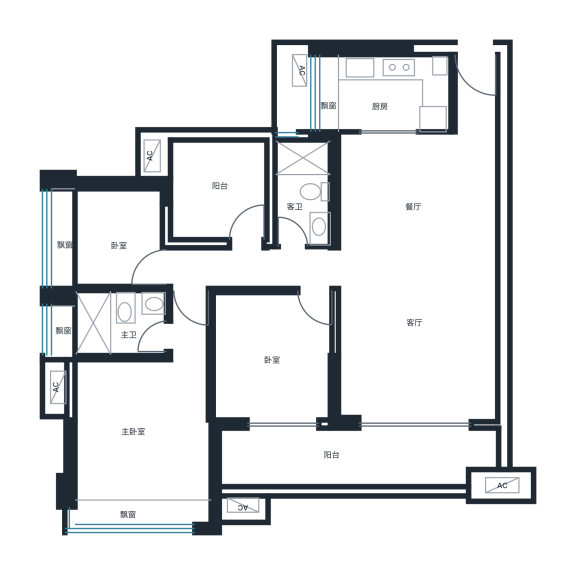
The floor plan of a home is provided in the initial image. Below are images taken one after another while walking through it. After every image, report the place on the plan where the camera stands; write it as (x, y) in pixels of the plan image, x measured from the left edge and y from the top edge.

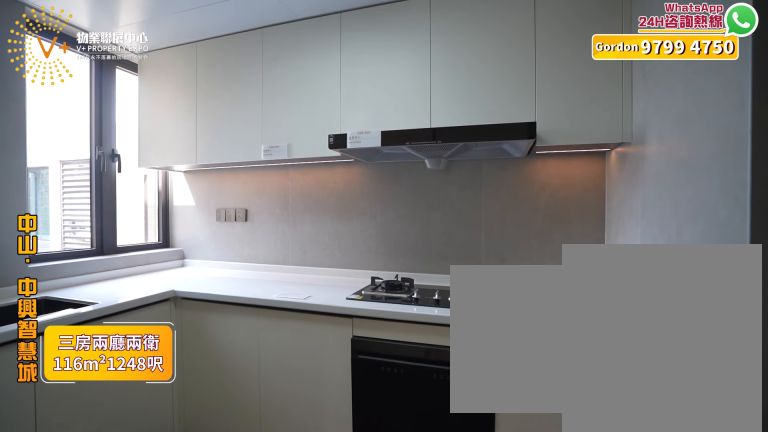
(390, 93)
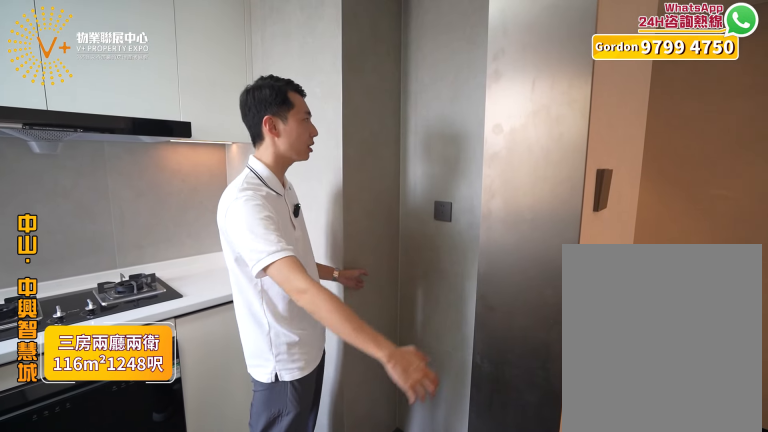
(390, 96)
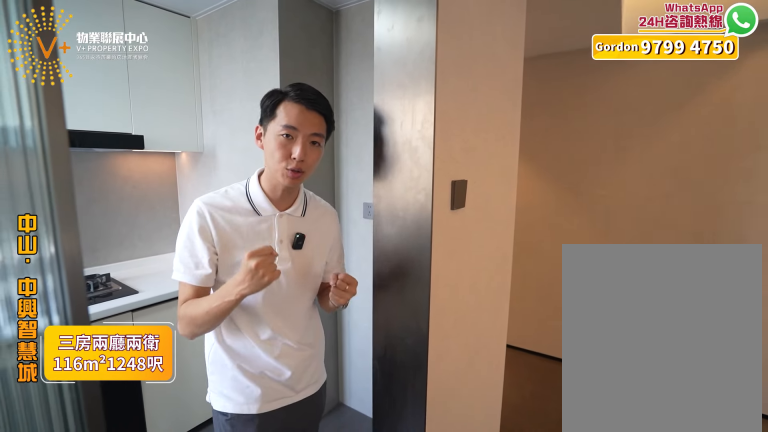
(387, 94)
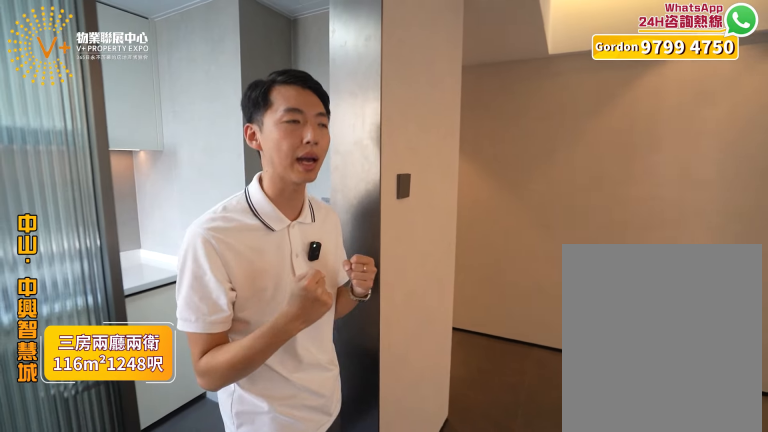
(388, 94)
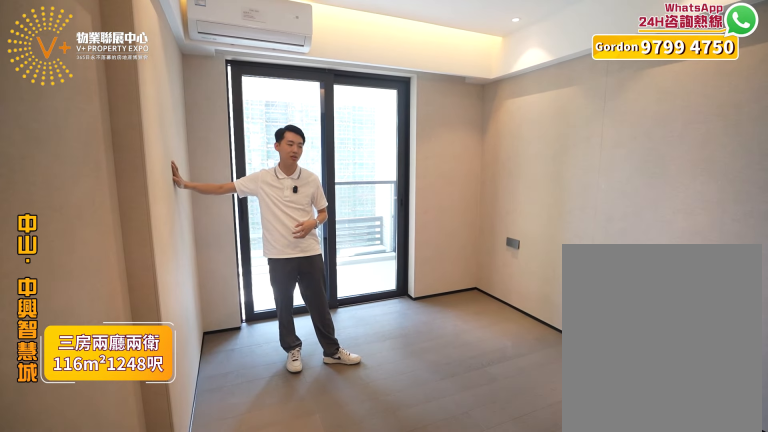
(272, 346)
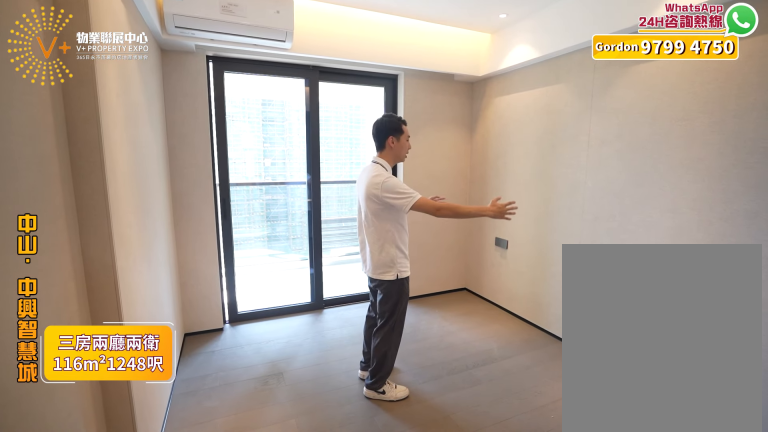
(272, 346)
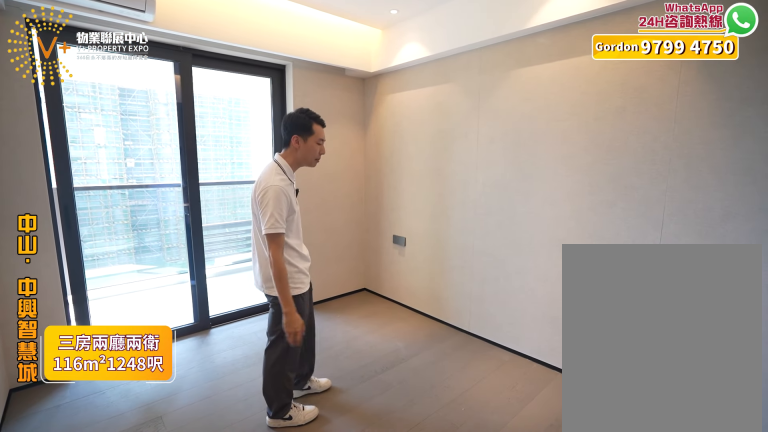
(272, 346)
